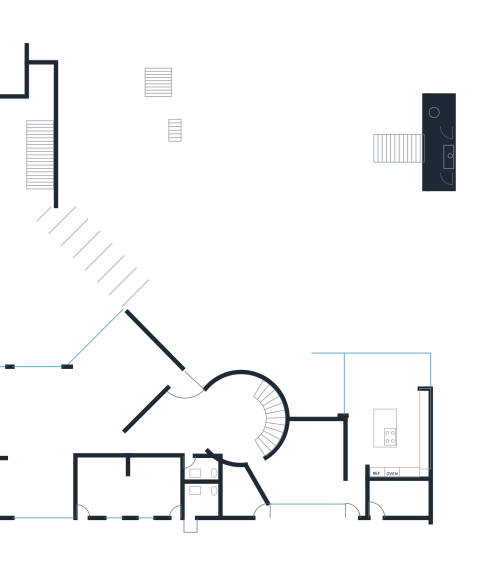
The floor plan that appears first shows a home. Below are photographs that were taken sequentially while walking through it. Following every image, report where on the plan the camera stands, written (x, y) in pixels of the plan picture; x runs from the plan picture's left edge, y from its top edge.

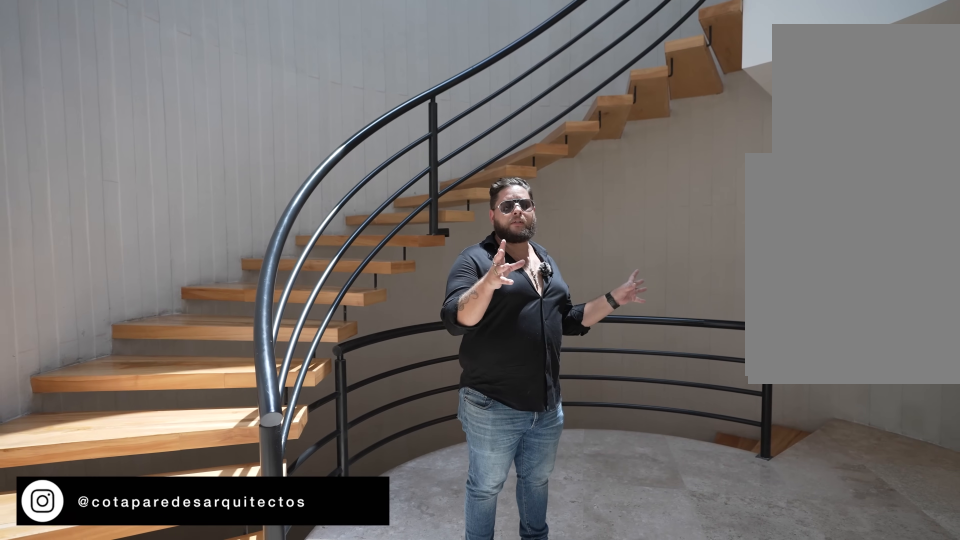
(230, 438)
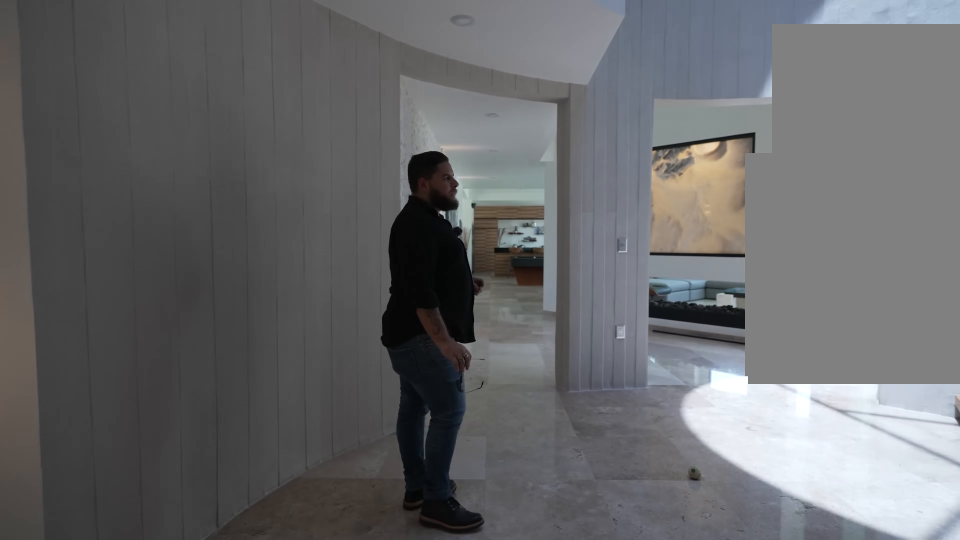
(244, 447)
